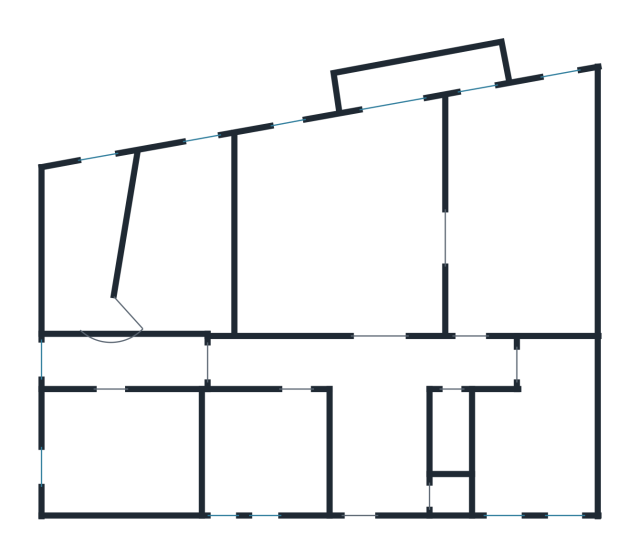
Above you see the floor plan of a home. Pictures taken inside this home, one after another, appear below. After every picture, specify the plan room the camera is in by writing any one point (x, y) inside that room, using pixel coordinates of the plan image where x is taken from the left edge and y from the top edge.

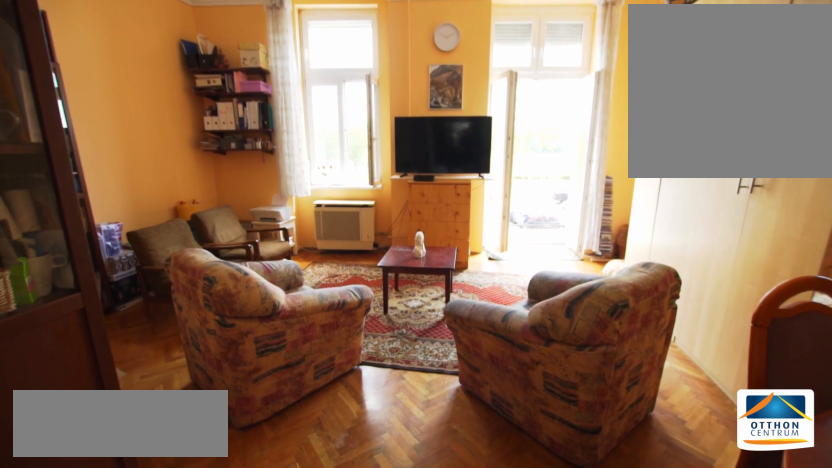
(346, 235)
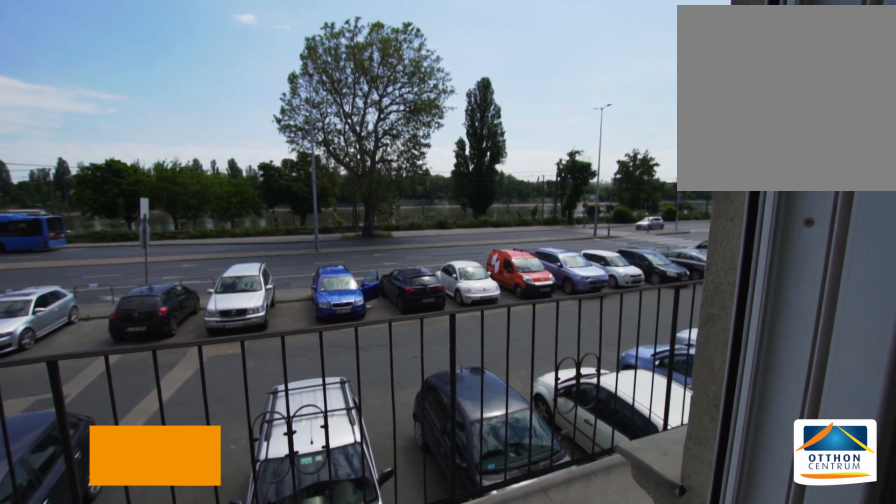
(425, 78)
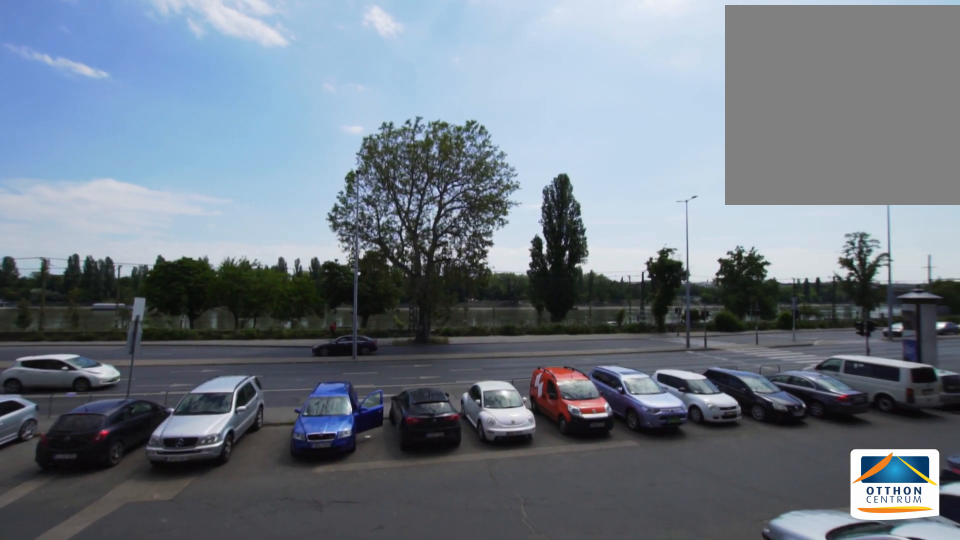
(425, 78)
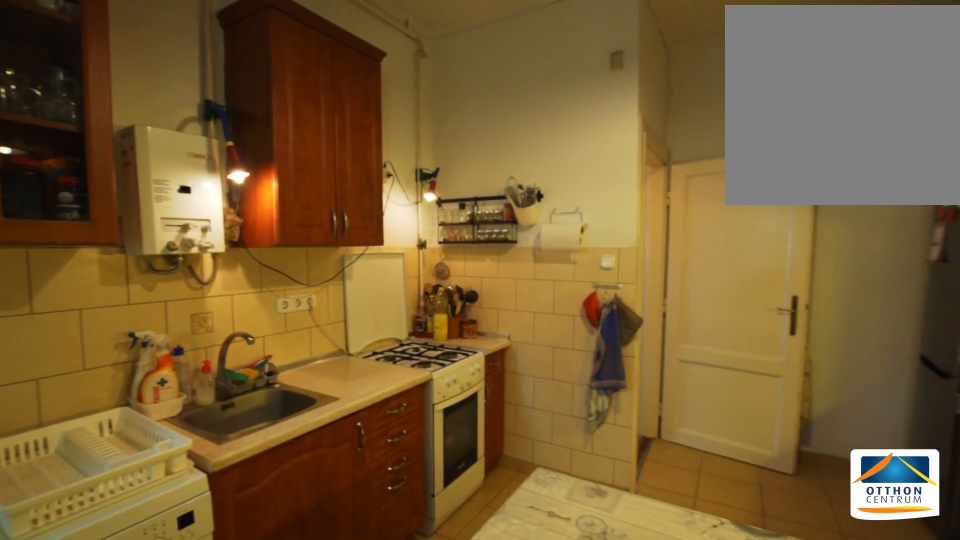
(535, 445)
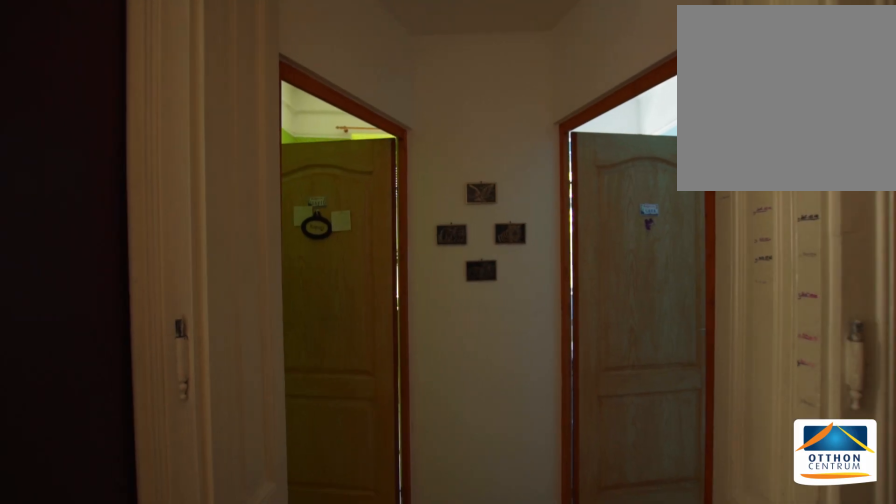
(127, 367)
